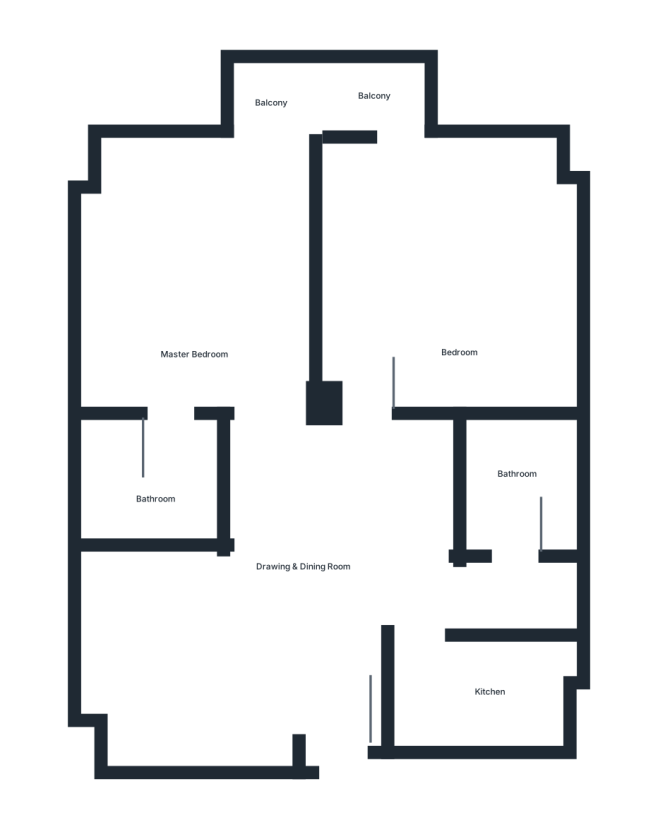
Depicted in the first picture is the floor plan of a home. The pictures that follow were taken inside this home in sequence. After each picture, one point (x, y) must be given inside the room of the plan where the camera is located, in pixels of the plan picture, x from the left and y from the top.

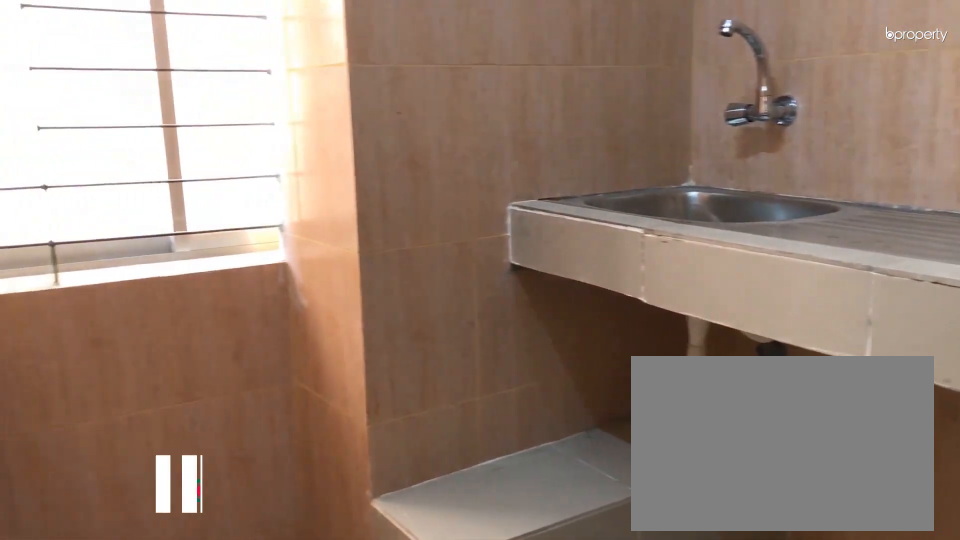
(490, 706)
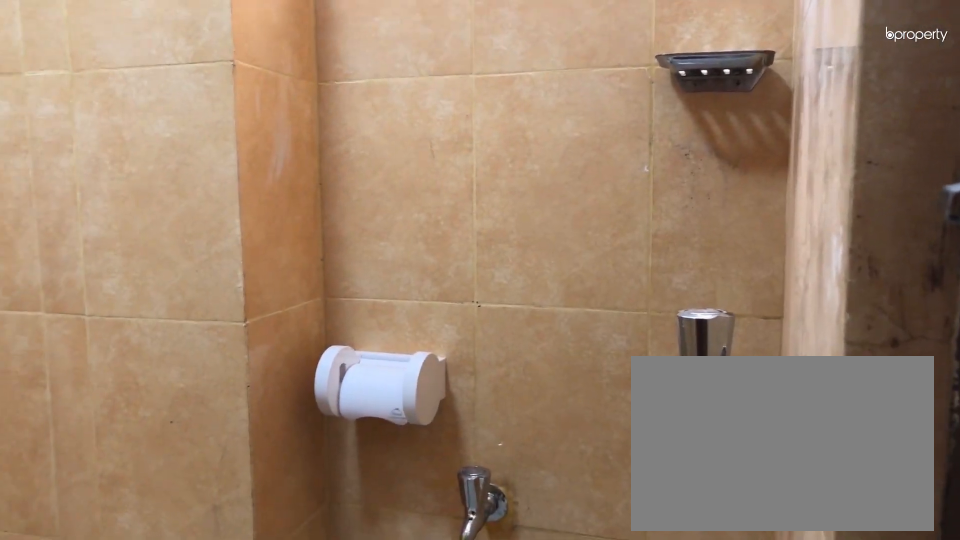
(517, 484)
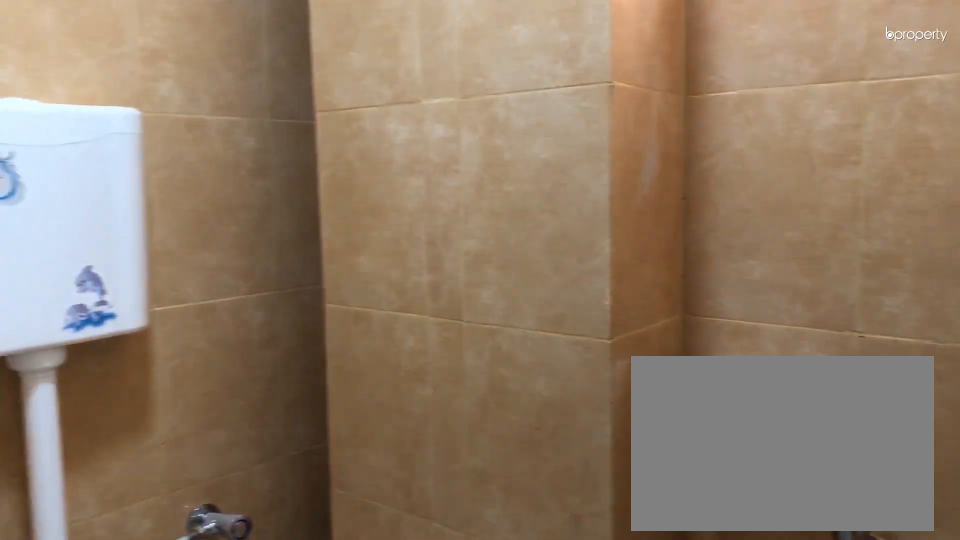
(517, 484)
